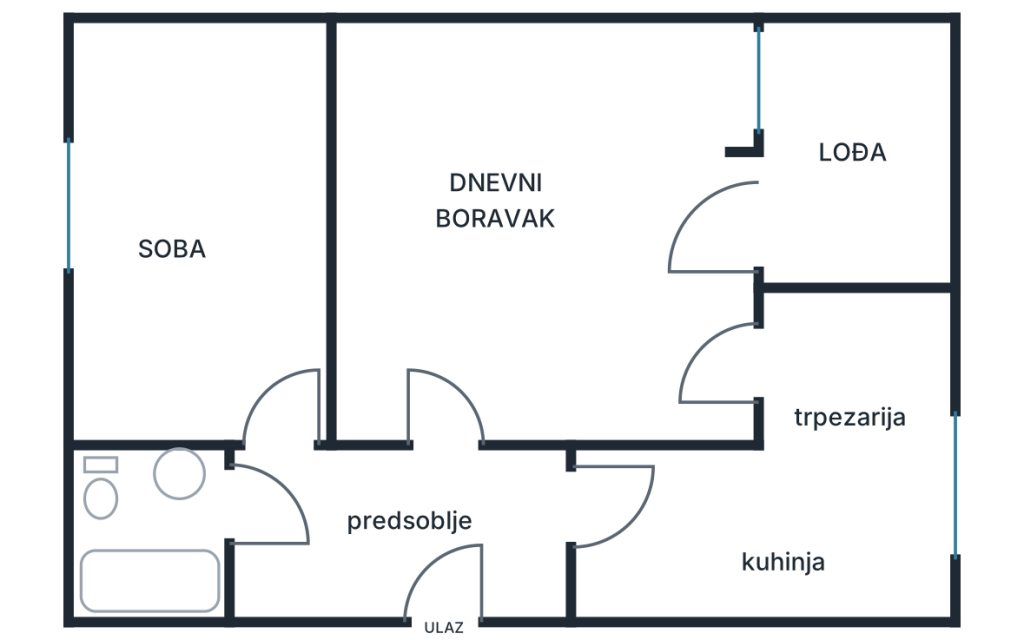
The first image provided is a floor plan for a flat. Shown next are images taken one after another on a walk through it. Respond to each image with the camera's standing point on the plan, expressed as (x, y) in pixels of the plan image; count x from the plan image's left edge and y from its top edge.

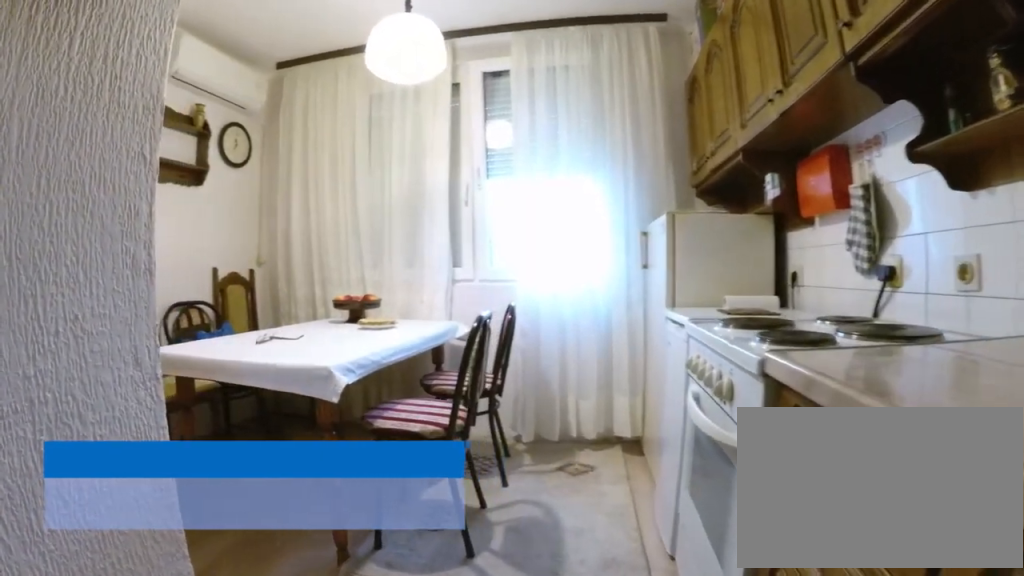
(668, 520)
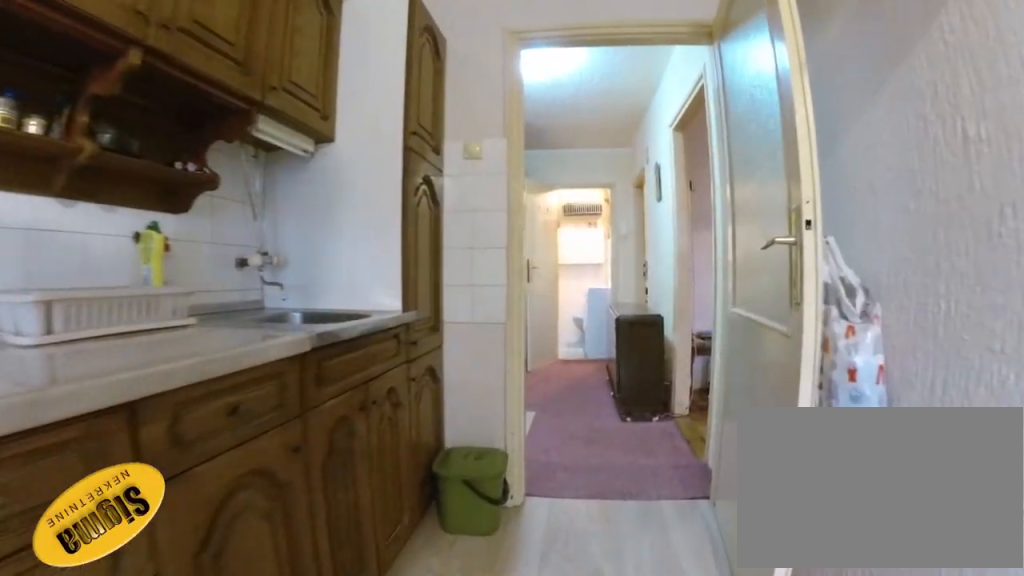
(764, 507)
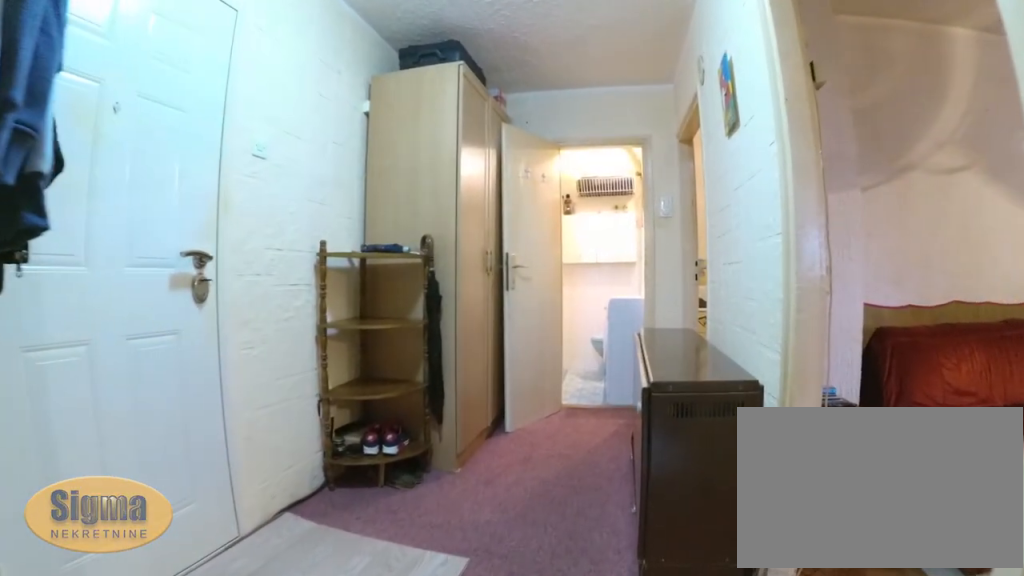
(585, 508)
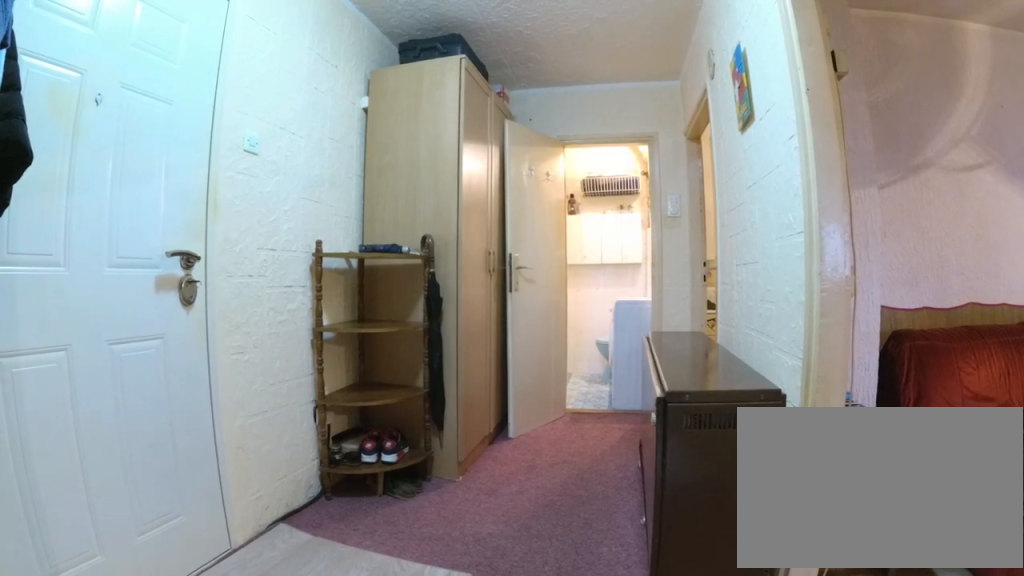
(560, 508)
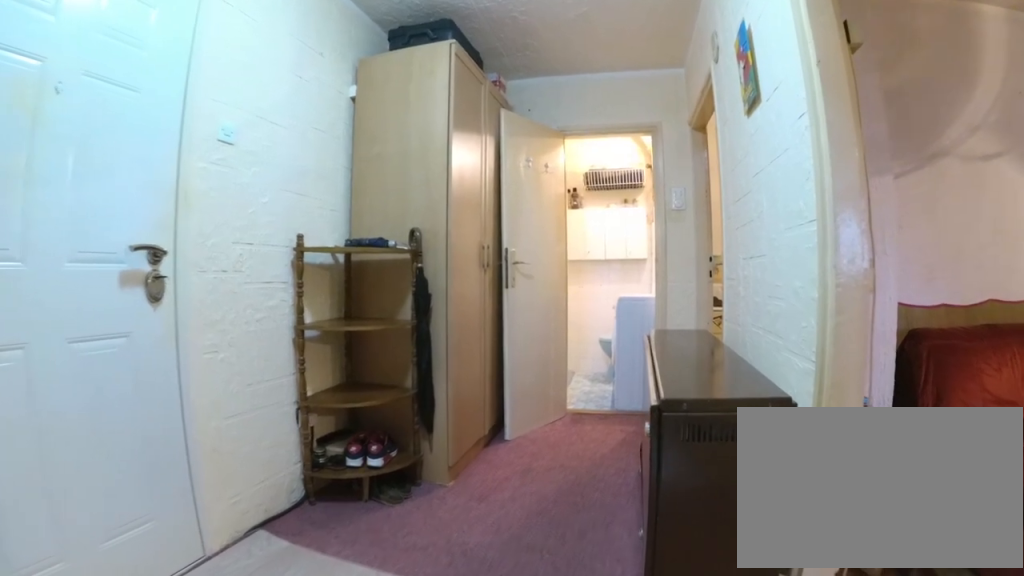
(556, 507)
